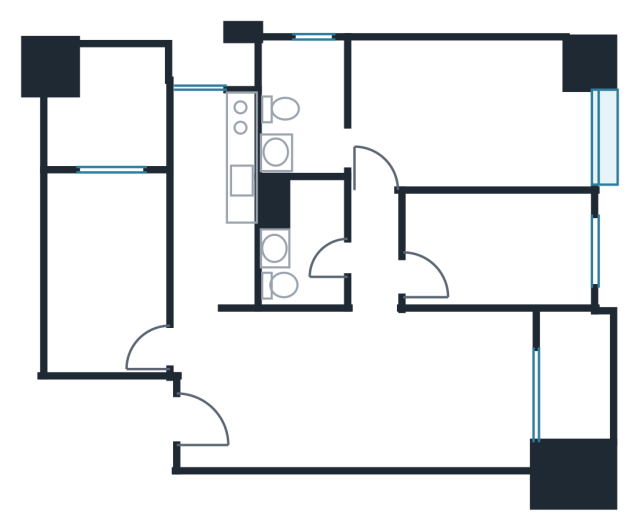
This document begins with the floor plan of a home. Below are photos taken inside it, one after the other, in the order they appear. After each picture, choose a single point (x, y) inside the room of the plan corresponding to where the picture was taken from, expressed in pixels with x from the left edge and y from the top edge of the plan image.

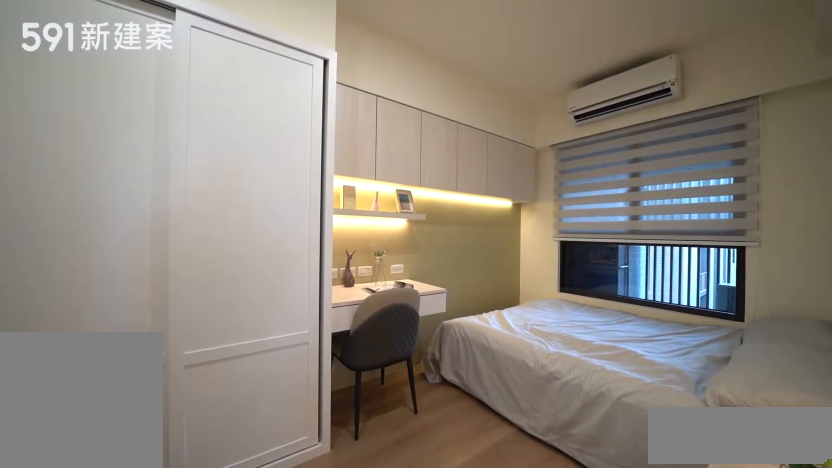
(103, 268)
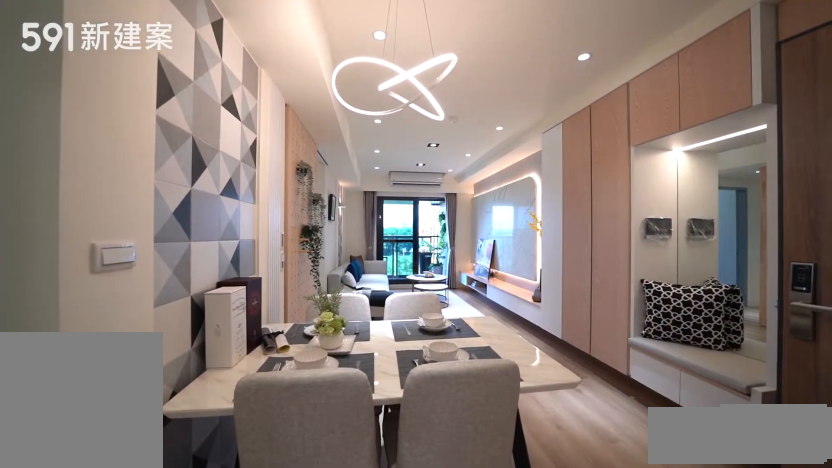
(286, 390)
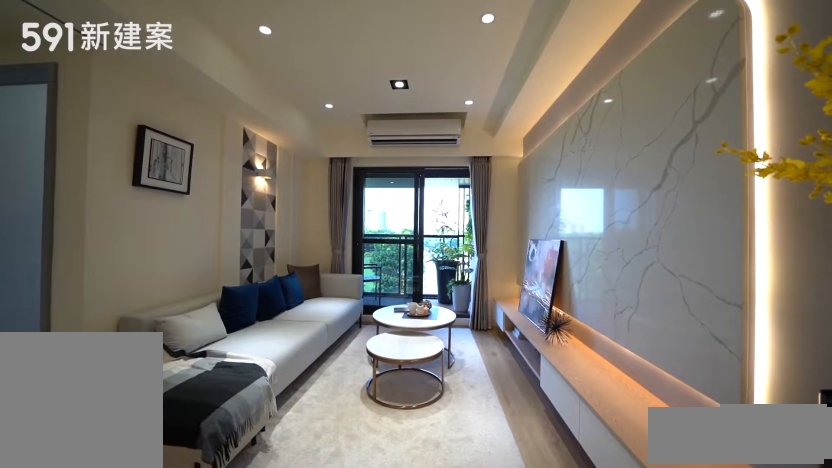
(450, 391)
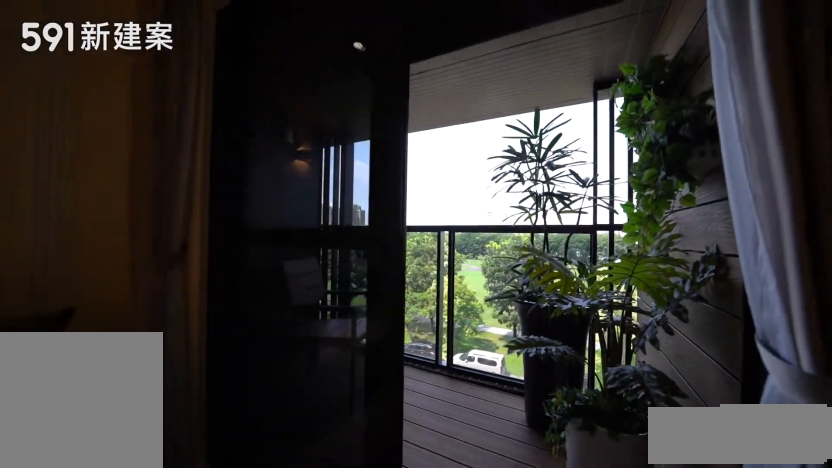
(577, 373)
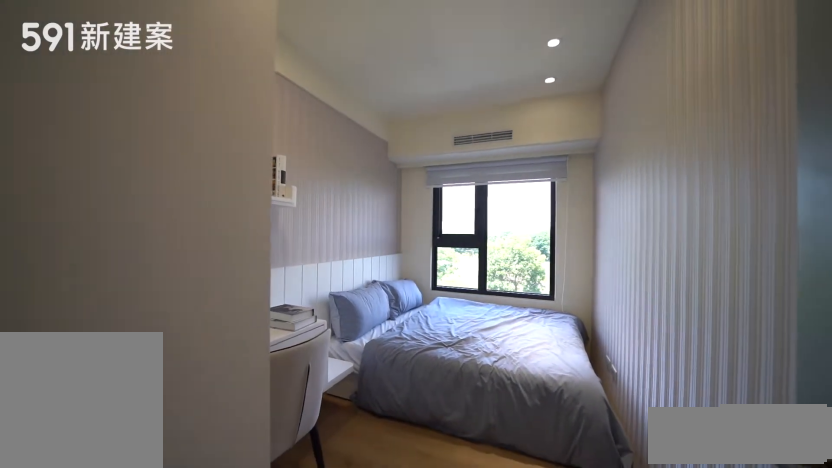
(503, 246)
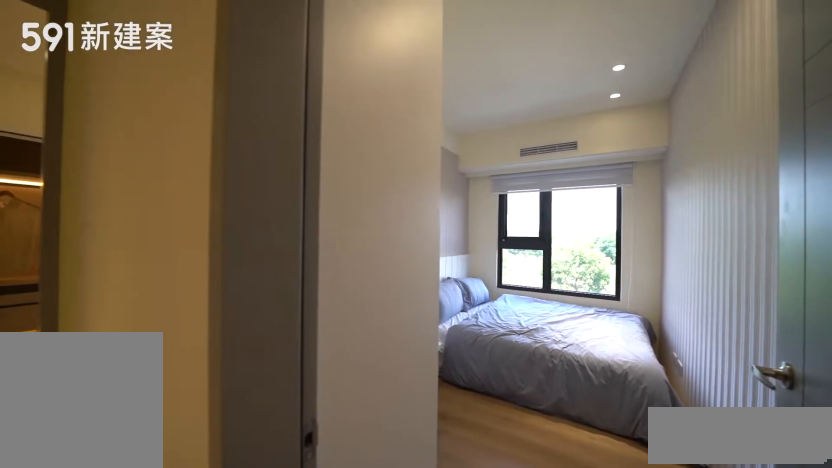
(503, 246)
